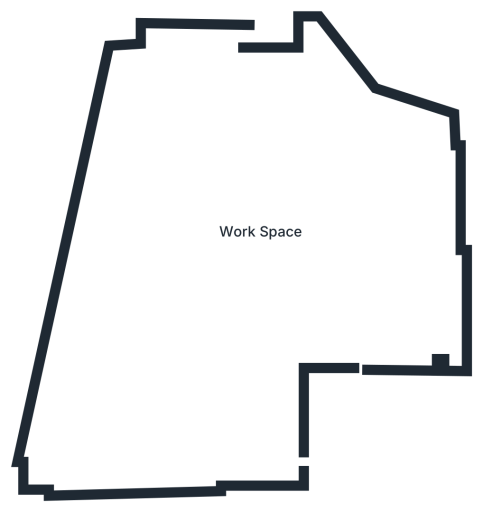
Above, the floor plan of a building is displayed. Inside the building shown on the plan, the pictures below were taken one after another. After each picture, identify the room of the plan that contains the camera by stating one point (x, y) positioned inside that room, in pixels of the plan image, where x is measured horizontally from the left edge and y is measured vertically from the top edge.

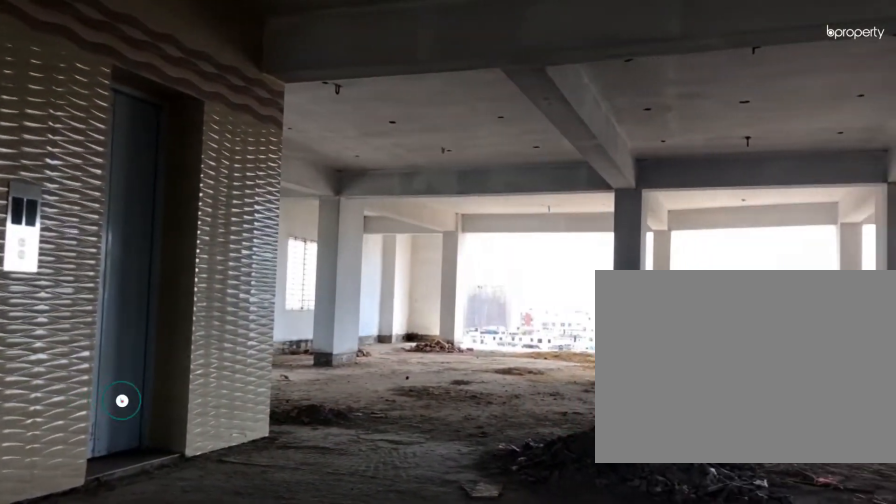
(343, 282)
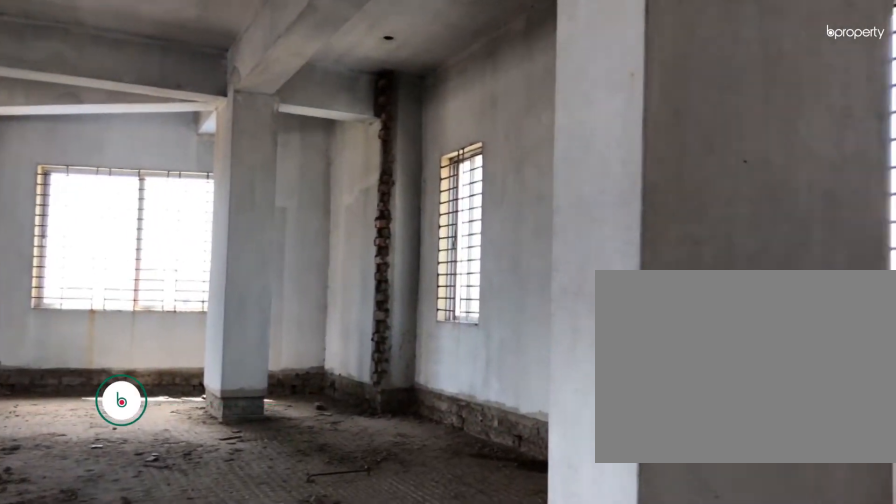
(343, 282)
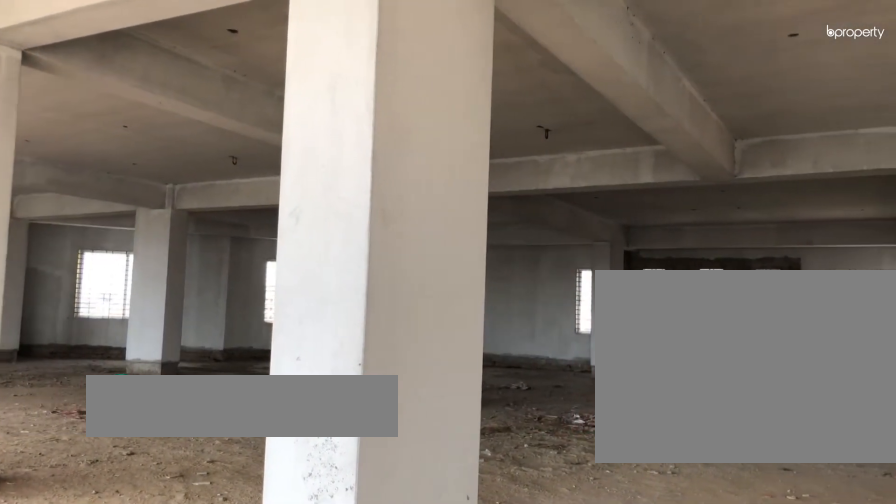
(249, 247)
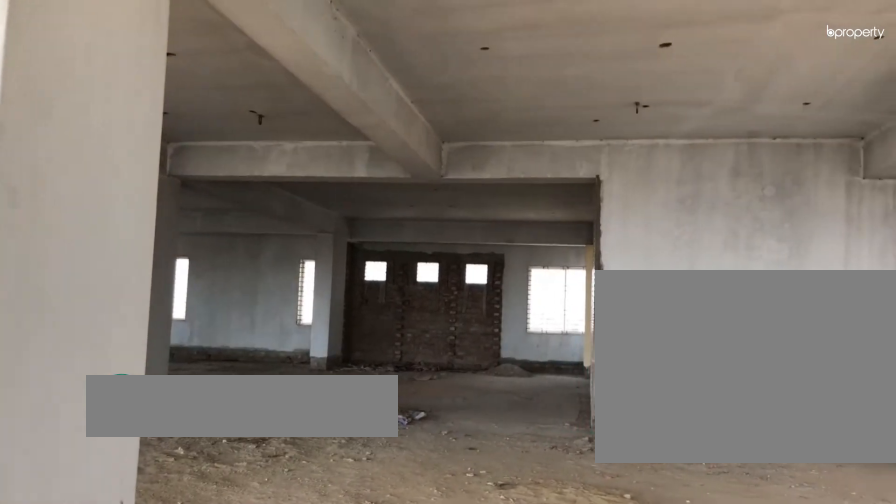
(249, 247)
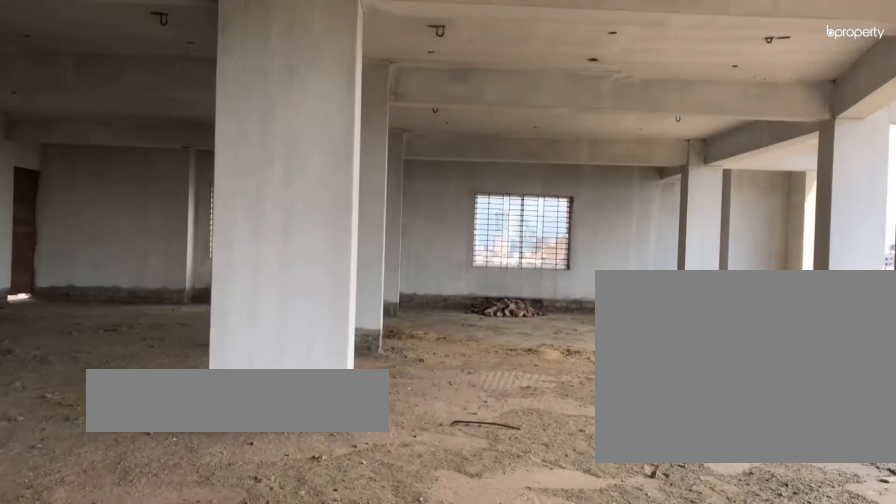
(249, 247)
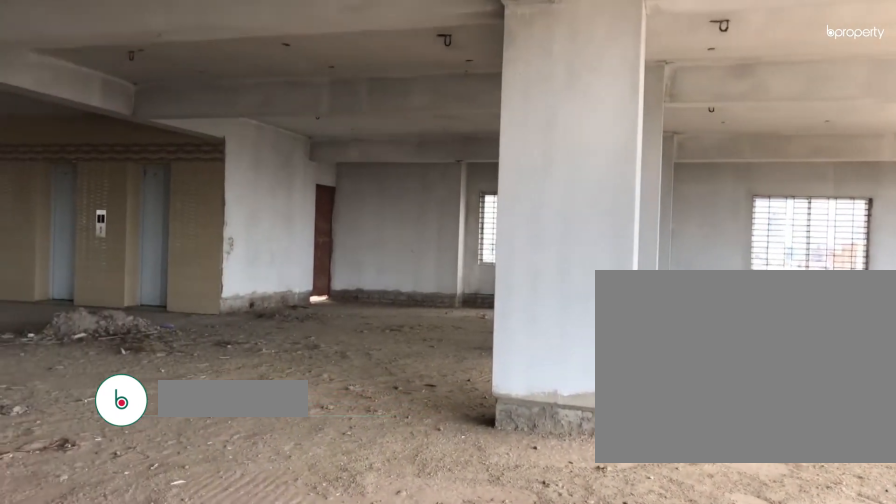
(249, 247)
